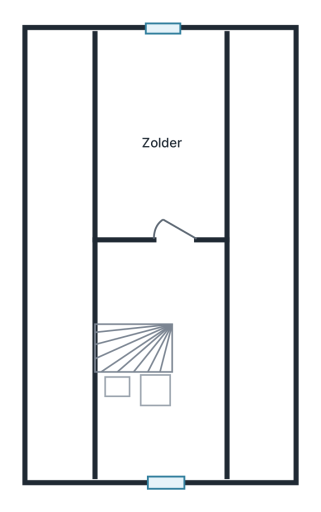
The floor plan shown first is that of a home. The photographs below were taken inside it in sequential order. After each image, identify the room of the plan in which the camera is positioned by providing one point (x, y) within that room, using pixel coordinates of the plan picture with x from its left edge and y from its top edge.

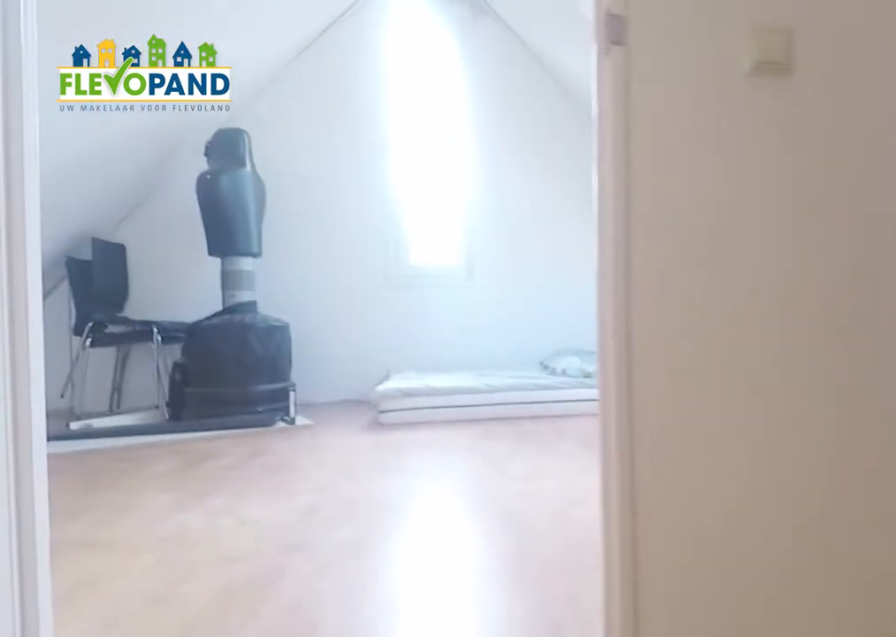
(164, 366)
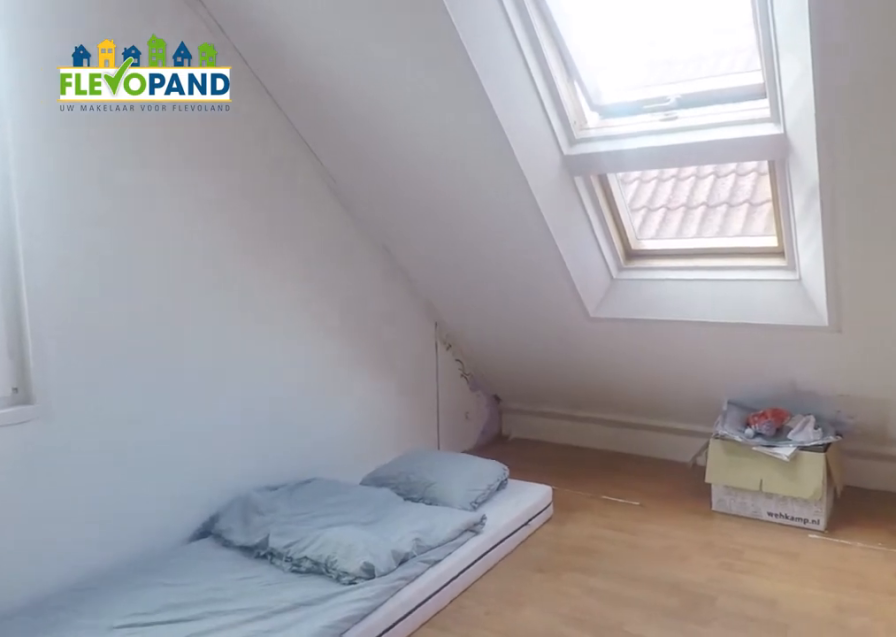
(162, 137)
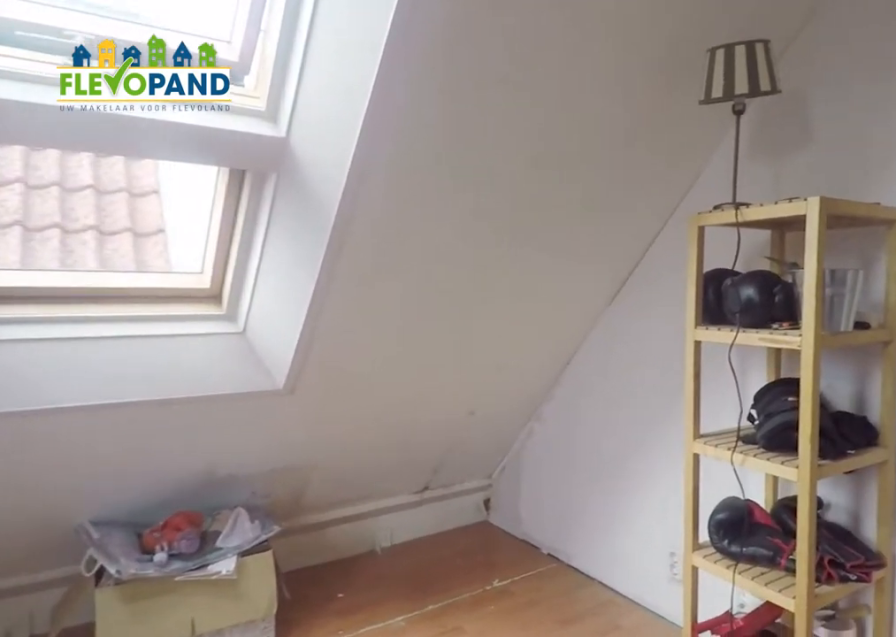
(162, 137)
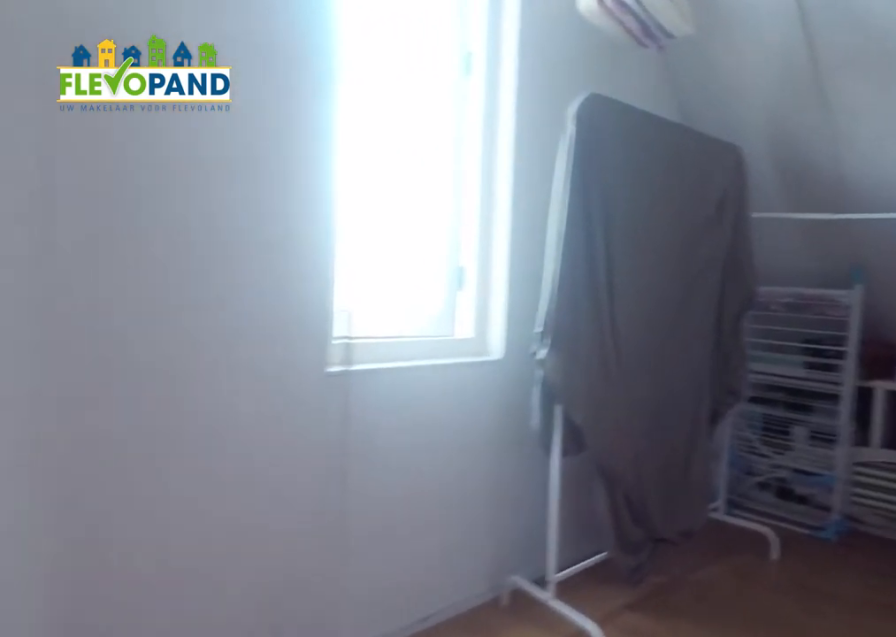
(165, 361)
